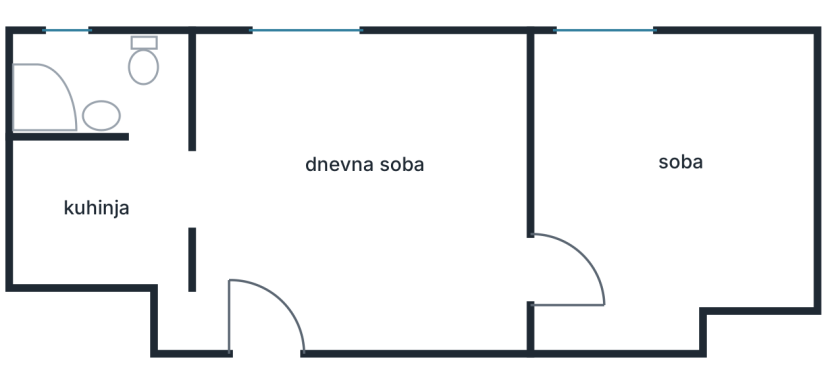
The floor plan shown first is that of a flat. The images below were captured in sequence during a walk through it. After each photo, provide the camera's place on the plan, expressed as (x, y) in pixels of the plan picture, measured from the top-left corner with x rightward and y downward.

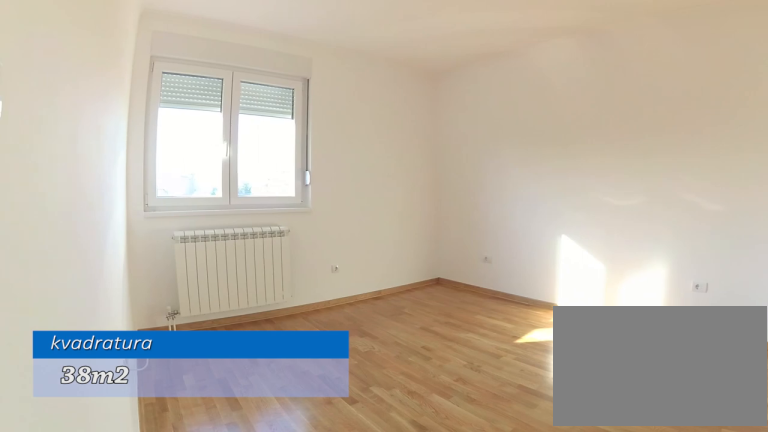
(558, 300)
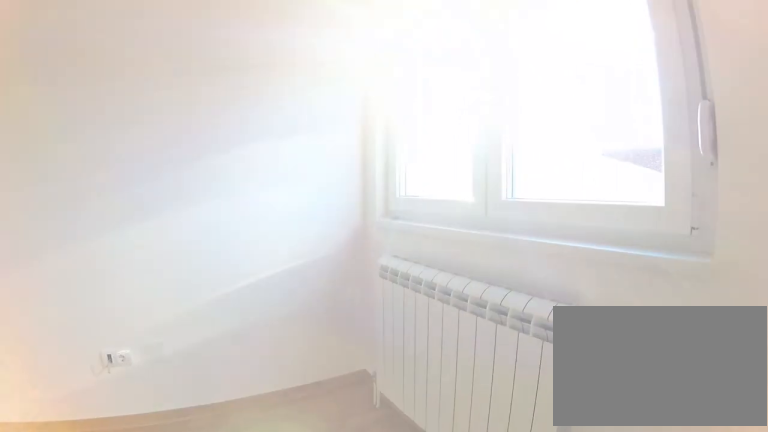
(711, 112)
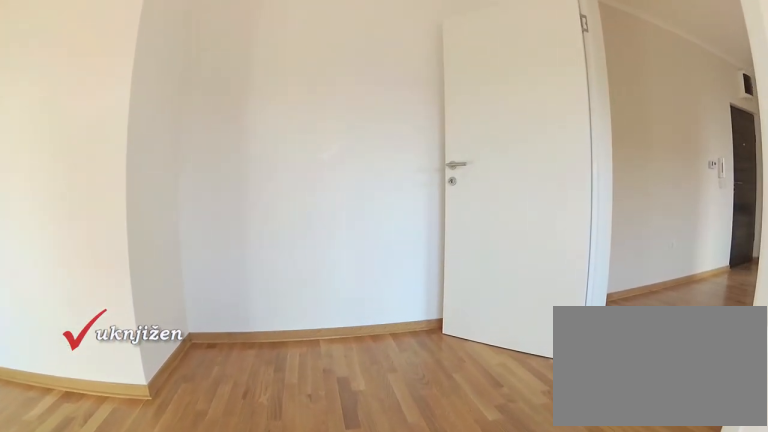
(652, 172)
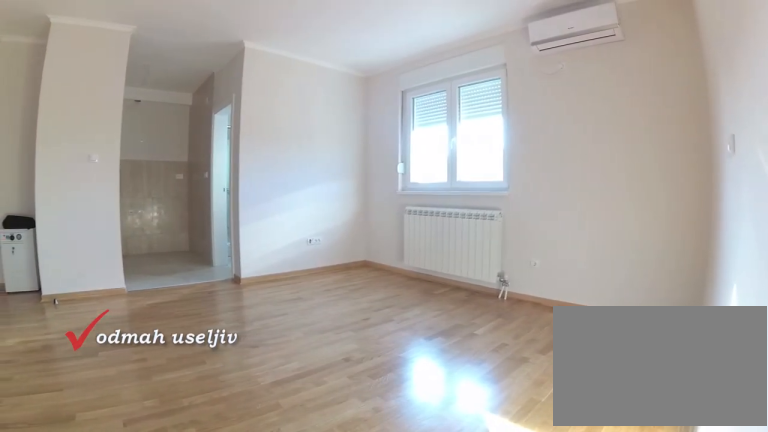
(532, 274)
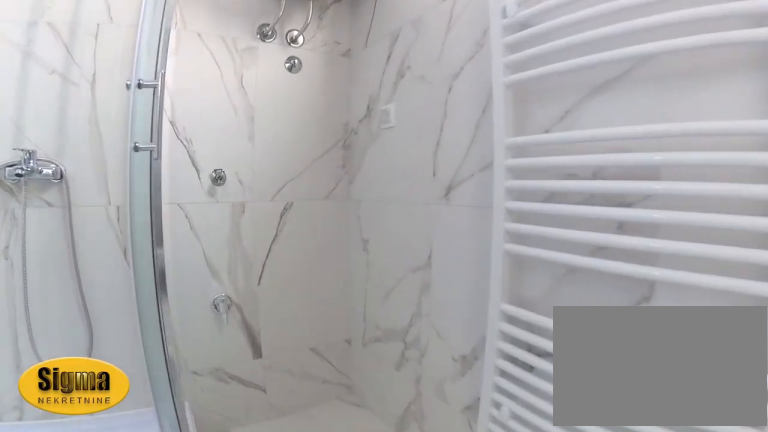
(137, 87)
